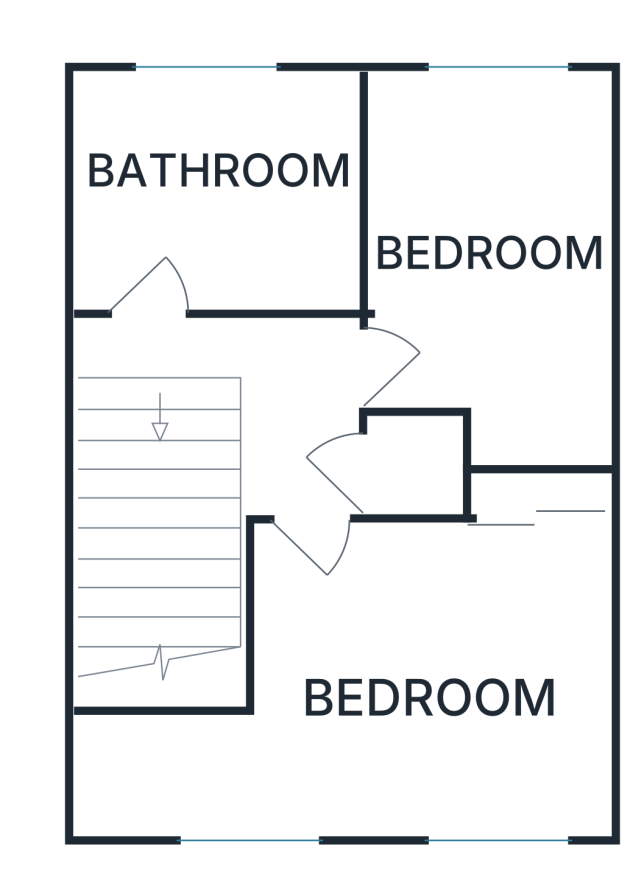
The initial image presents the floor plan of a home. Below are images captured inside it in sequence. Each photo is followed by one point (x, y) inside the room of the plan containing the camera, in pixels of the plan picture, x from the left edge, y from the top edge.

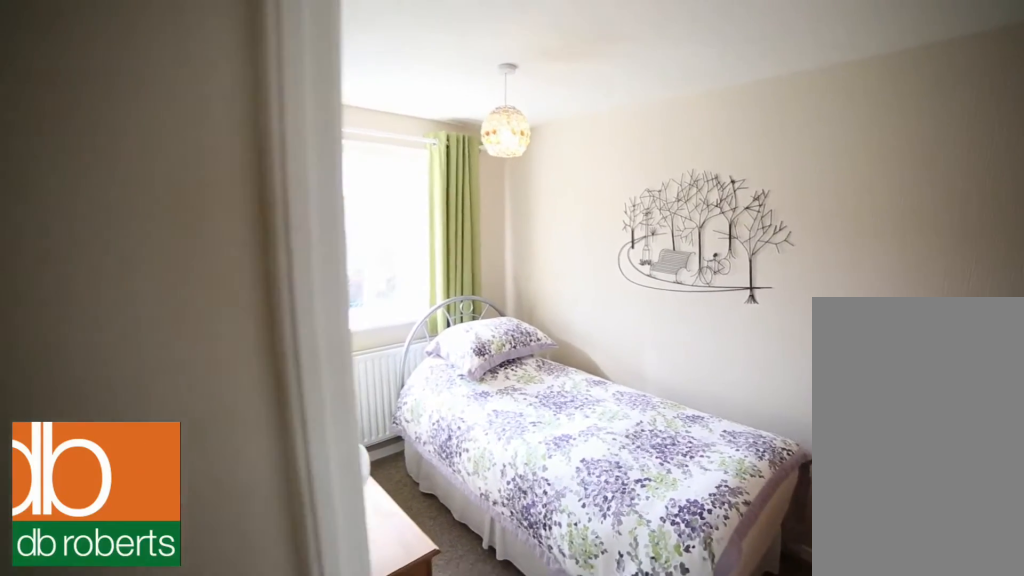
(491, 271)
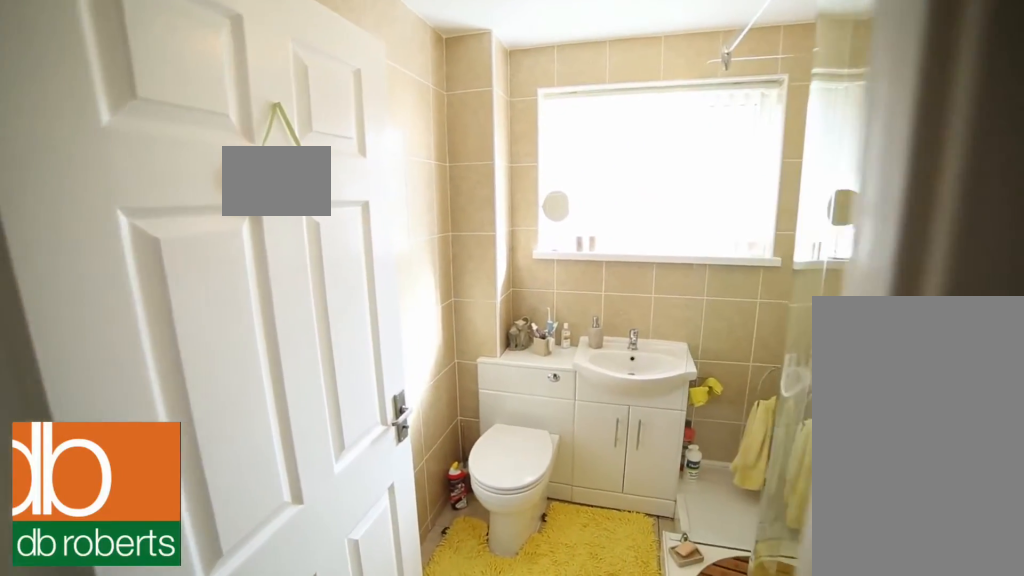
(219, 188)
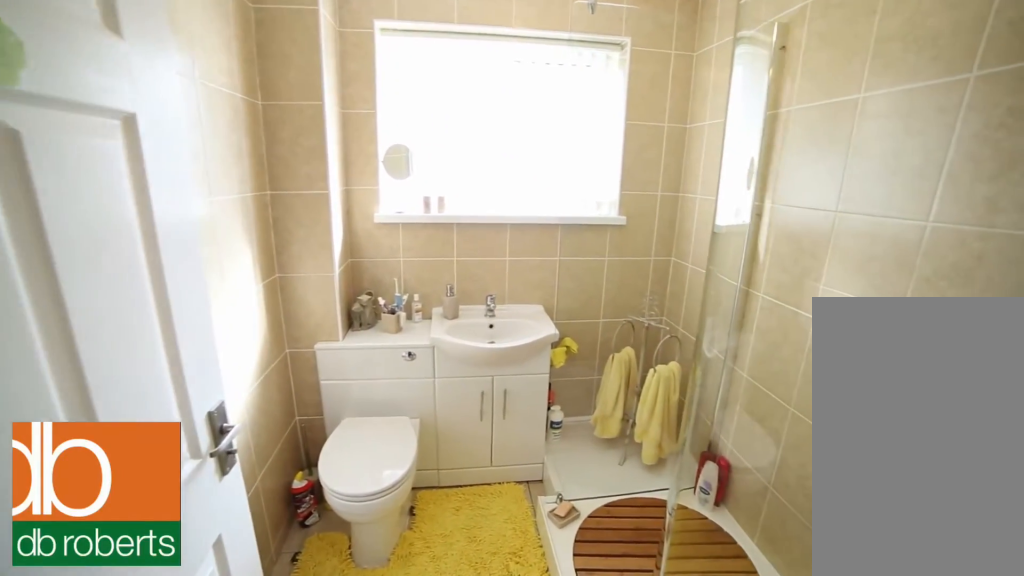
(219, 188)
